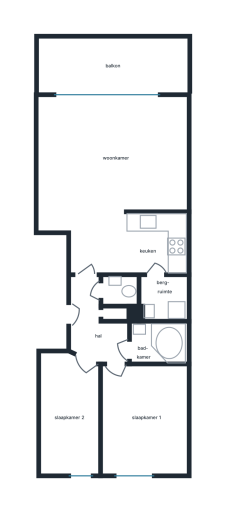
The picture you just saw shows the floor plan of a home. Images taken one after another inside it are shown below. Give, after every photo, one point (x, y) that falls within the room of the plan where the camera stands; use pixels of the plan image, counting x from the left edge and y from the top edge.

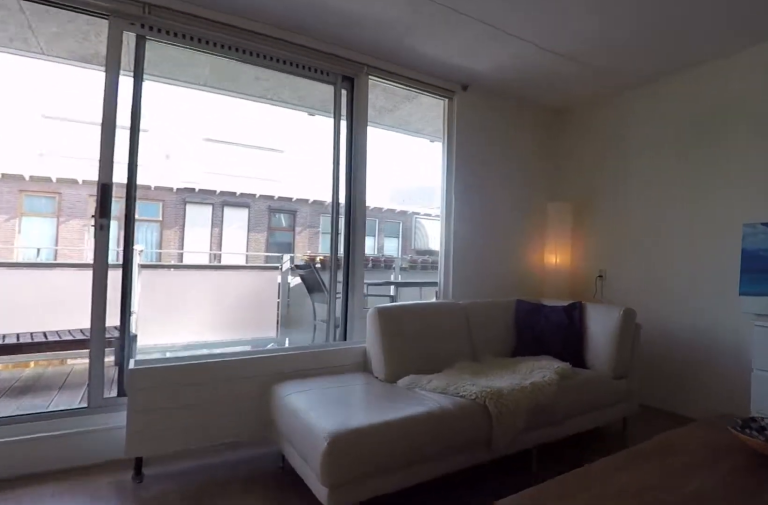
(113, 154)
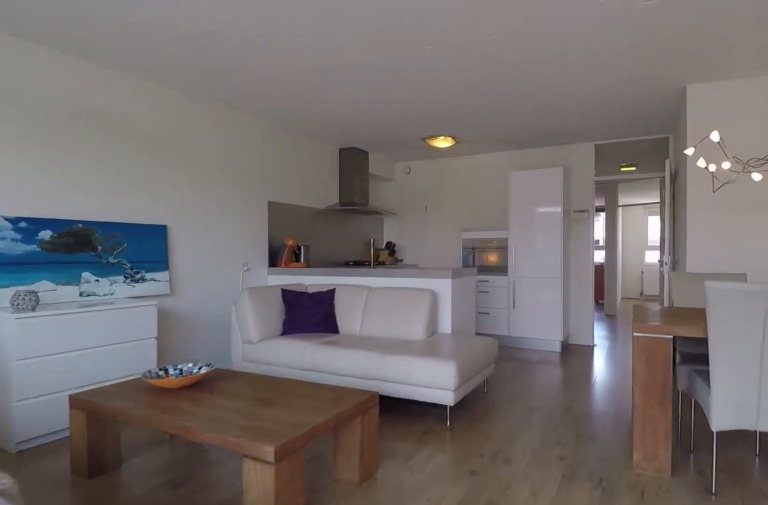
(113, 154)
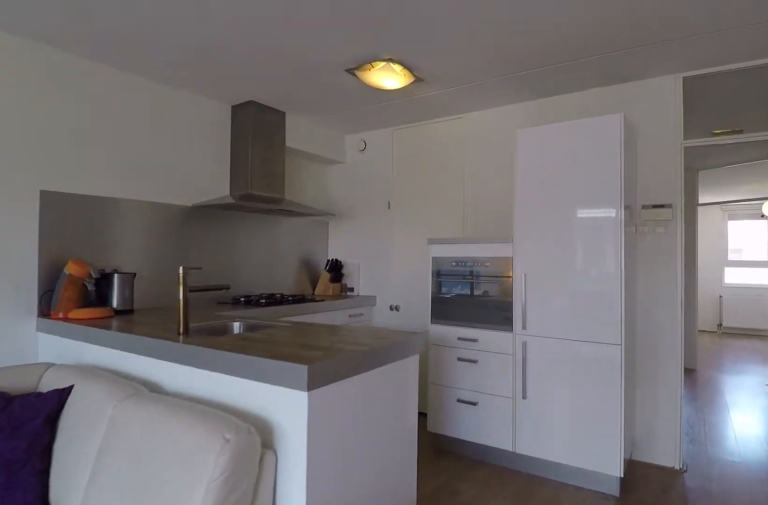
(113, 154)
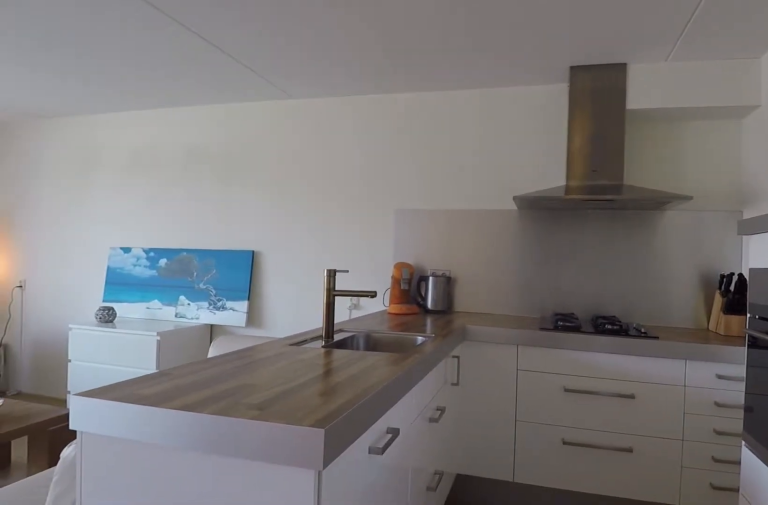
(122, 240)
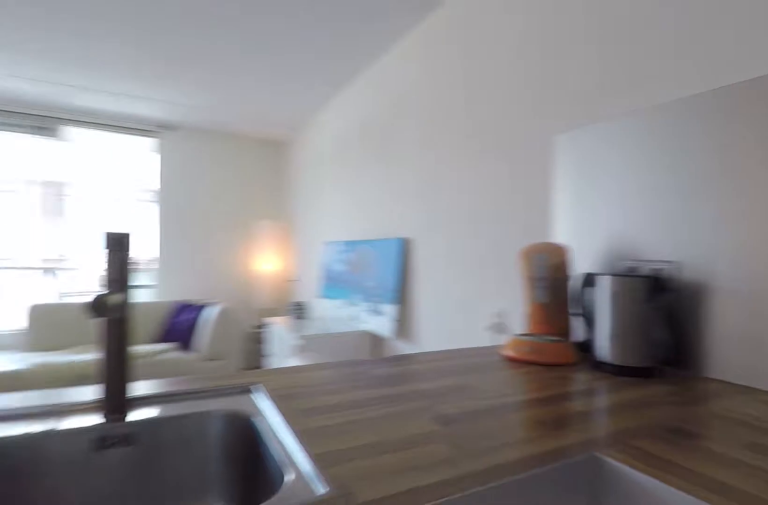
(122, 240)
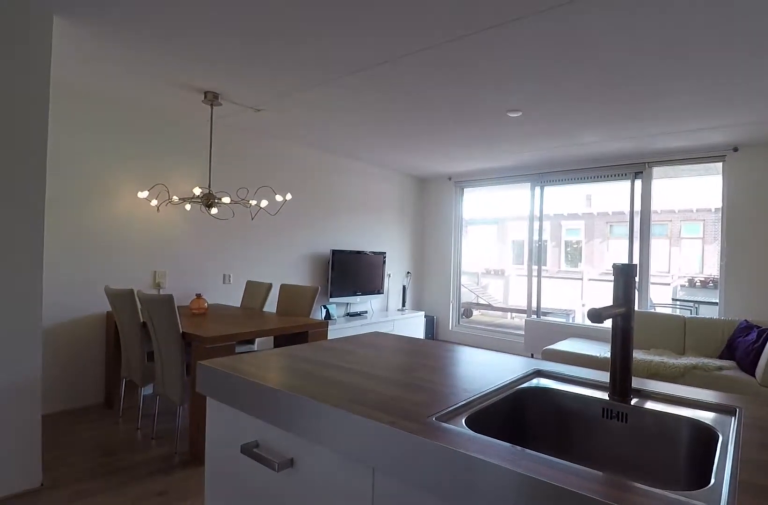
(122, 240)
